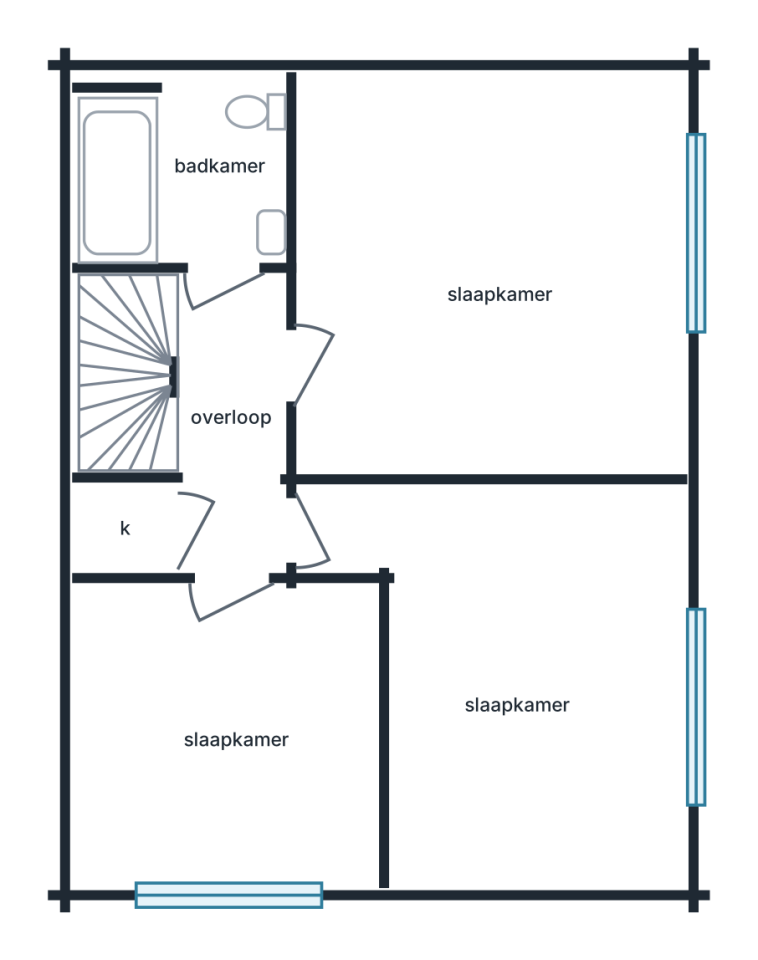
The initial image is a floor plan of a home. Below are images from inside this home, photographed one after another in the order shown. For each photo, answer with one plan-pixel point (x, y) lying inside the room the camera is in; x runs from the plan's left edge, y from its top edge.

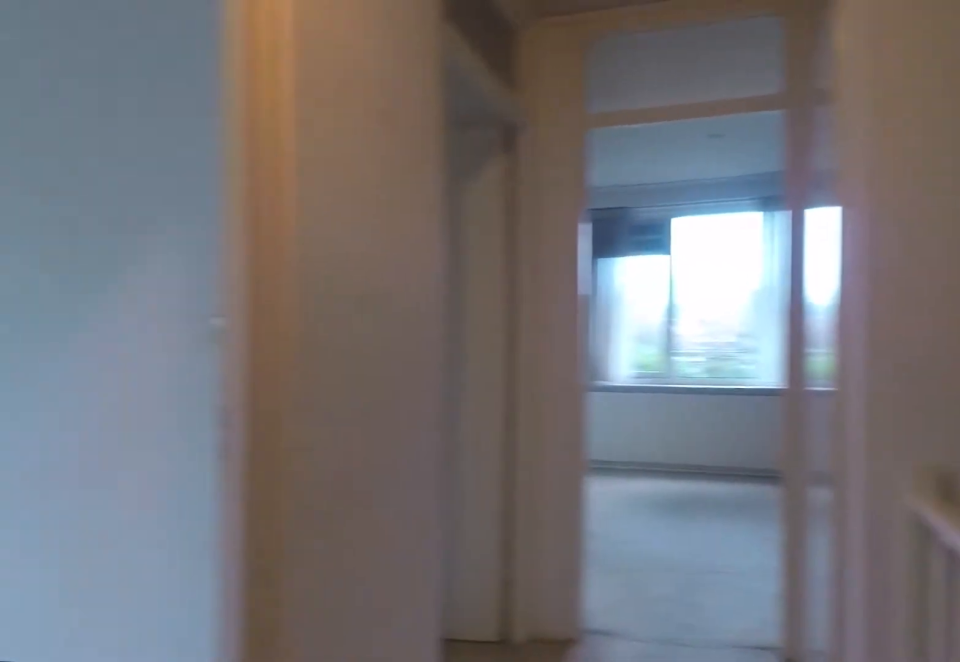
(197, 335)
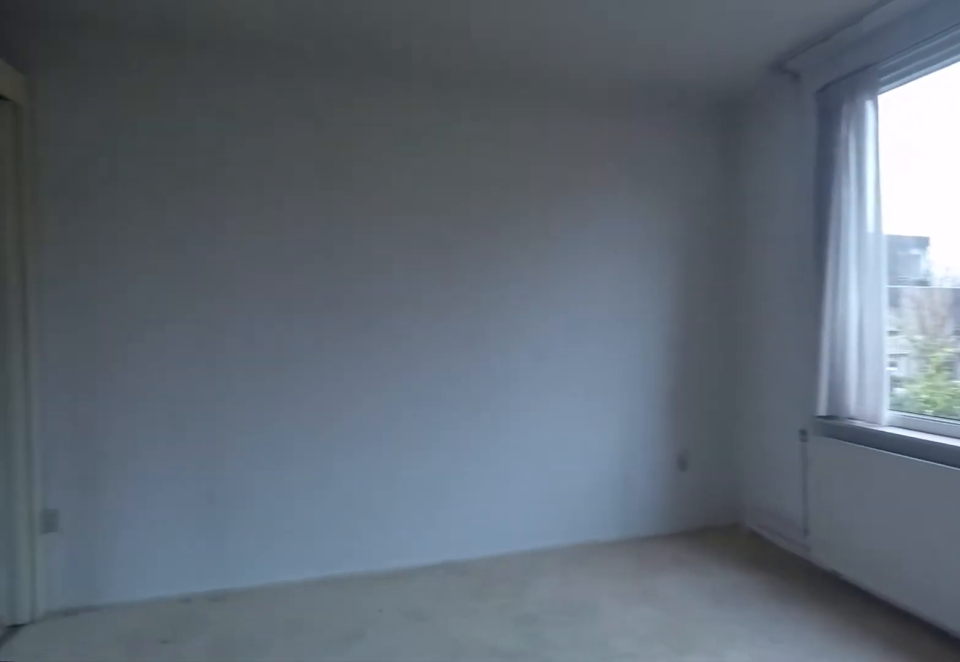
(536, 238)
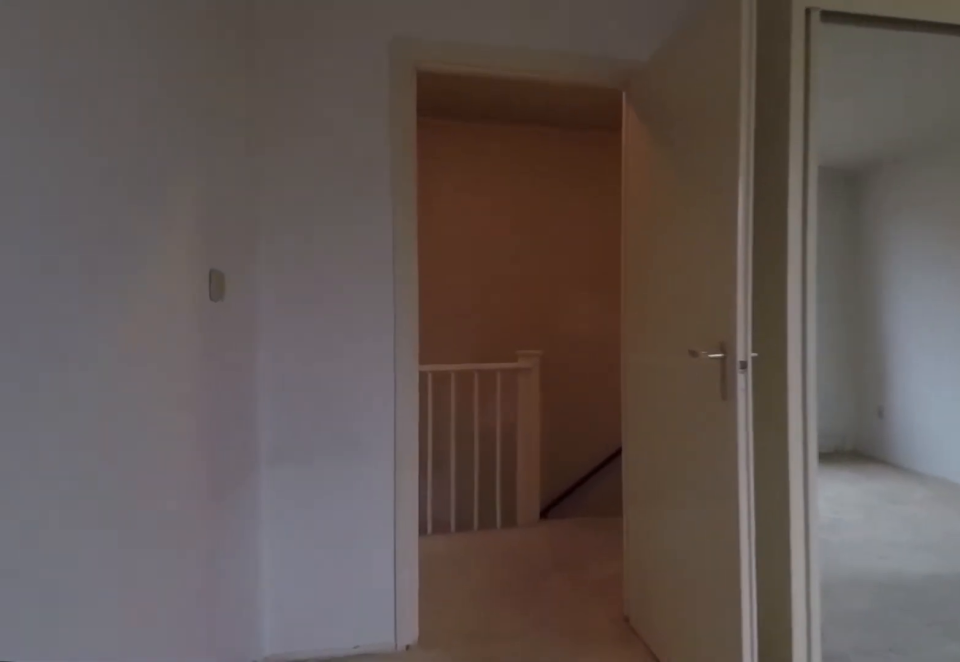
(536, 238)
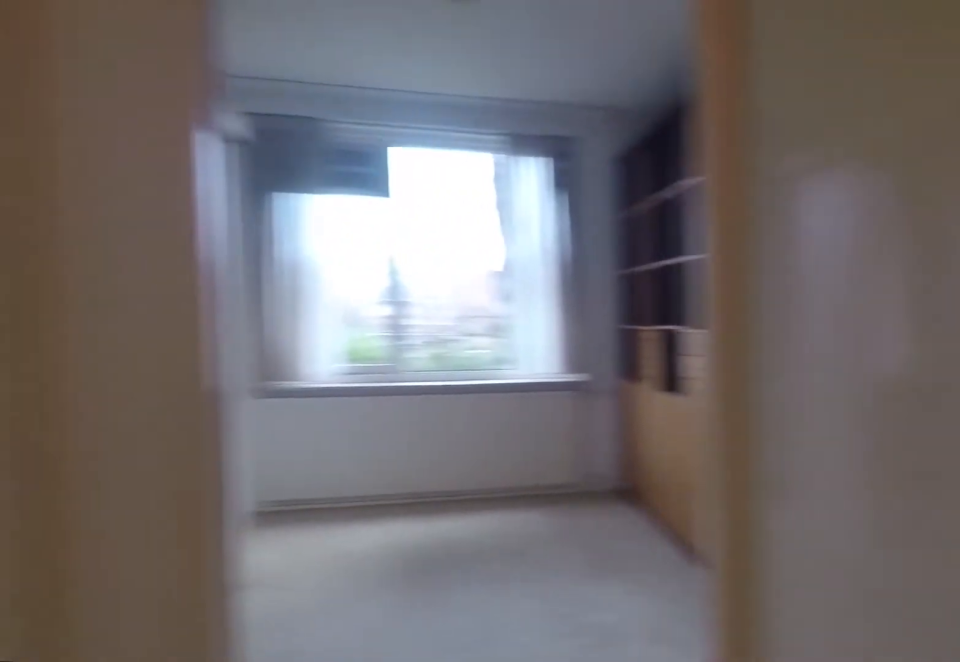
(199, 334)
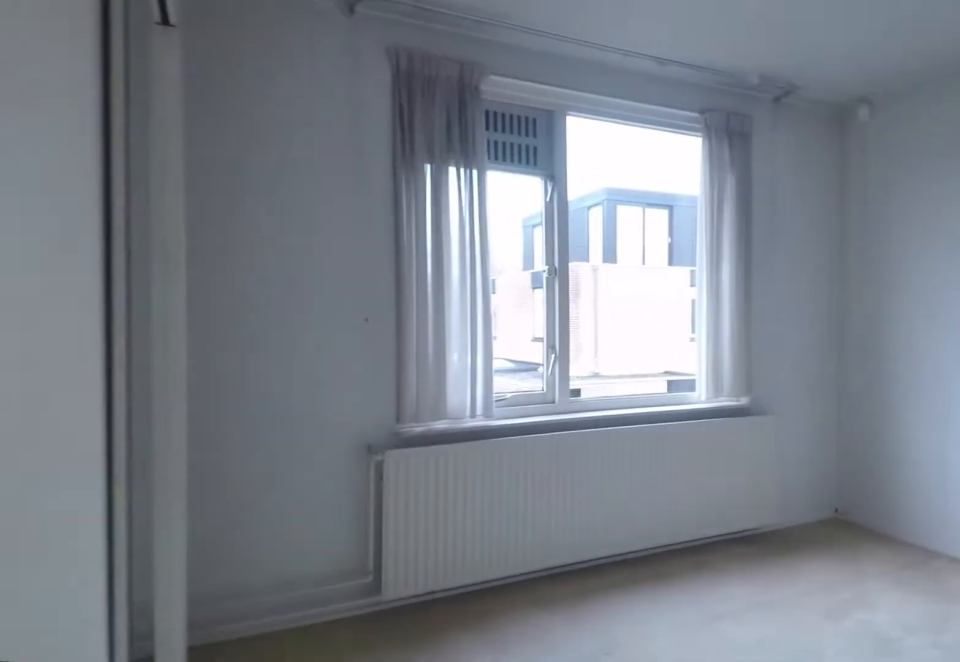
(566, 709)
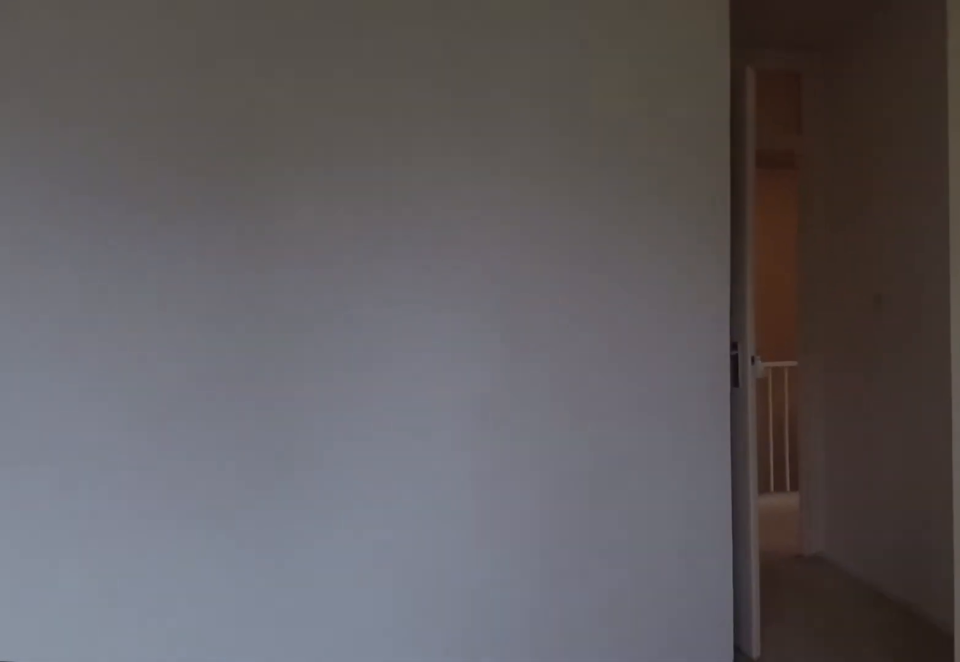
(566, 709)
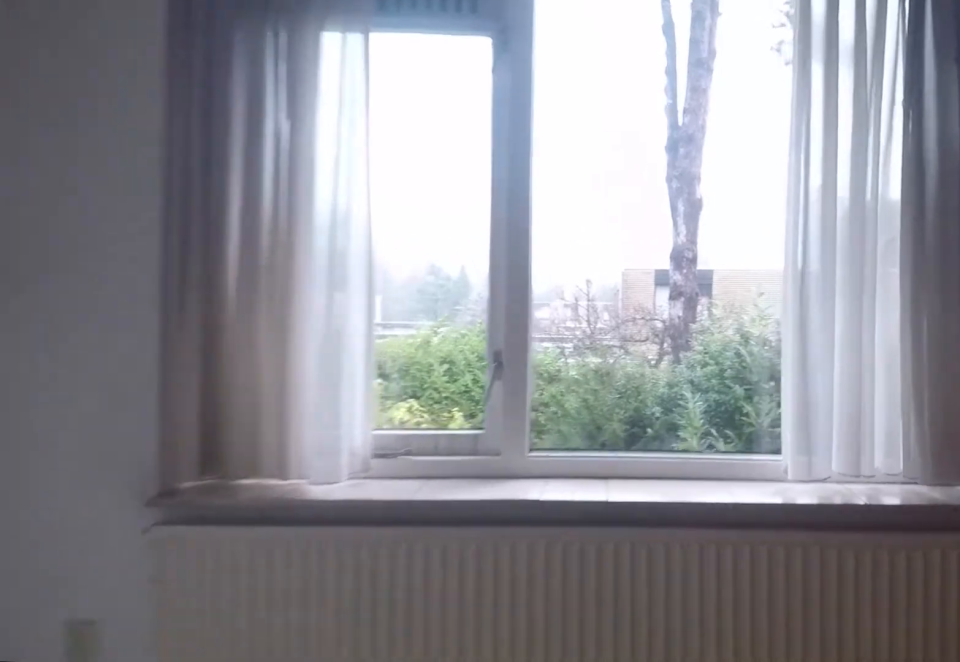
(228, 732)
